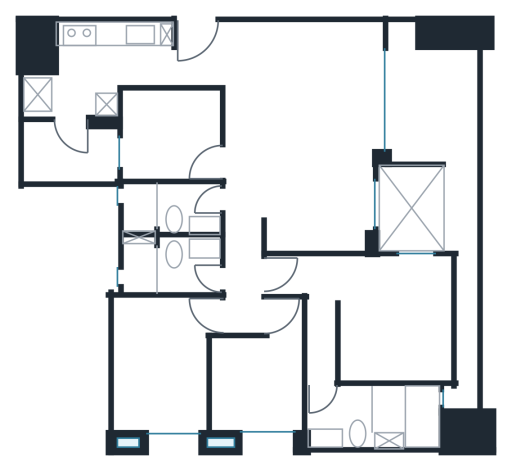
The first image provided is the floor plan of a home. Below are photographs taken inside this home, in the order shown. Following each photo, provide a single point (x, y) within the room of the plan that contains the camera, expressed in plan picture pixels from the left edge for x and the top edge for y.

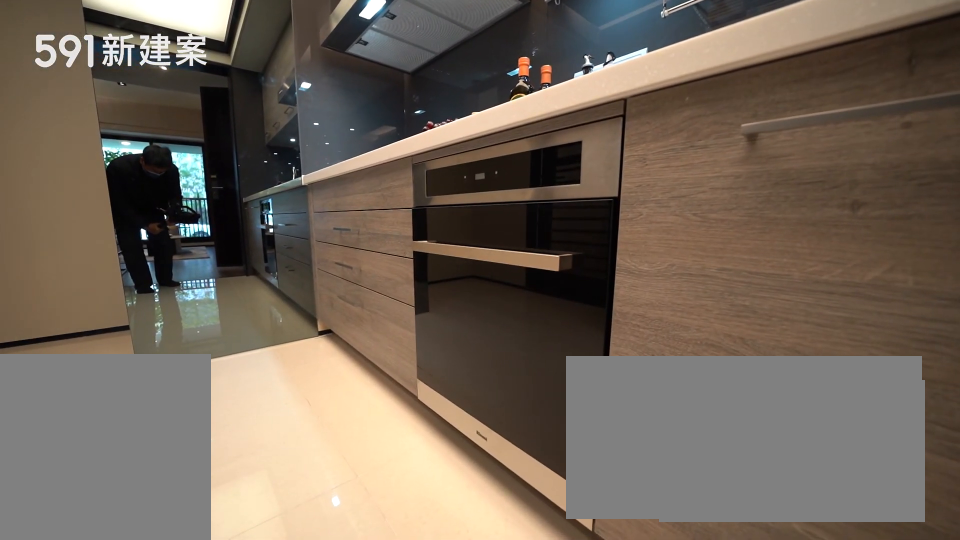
(110, 54)
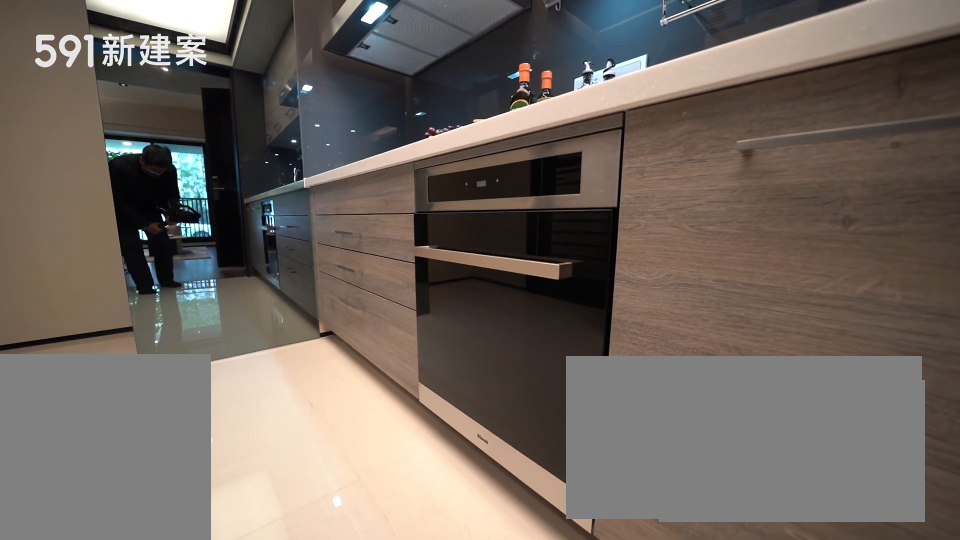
(110, 54)
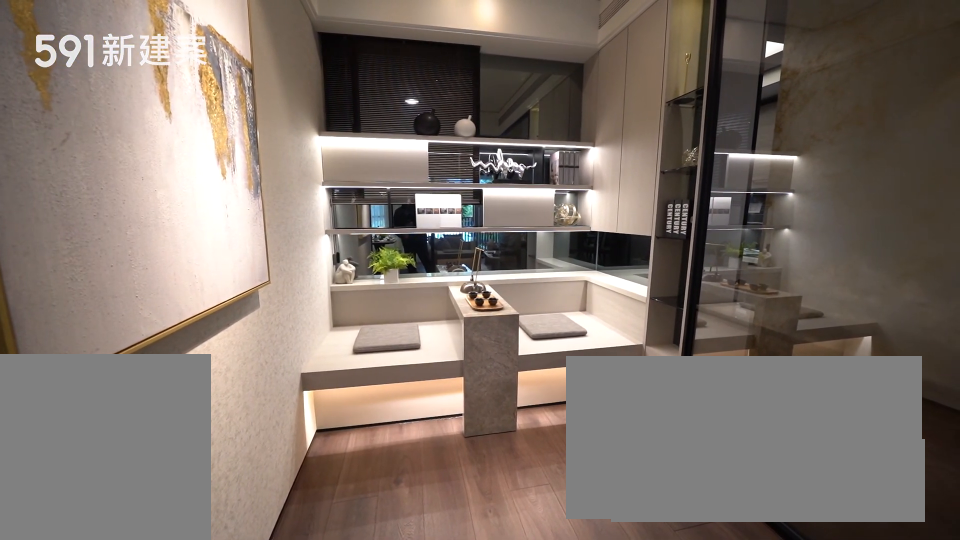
(169, 131)
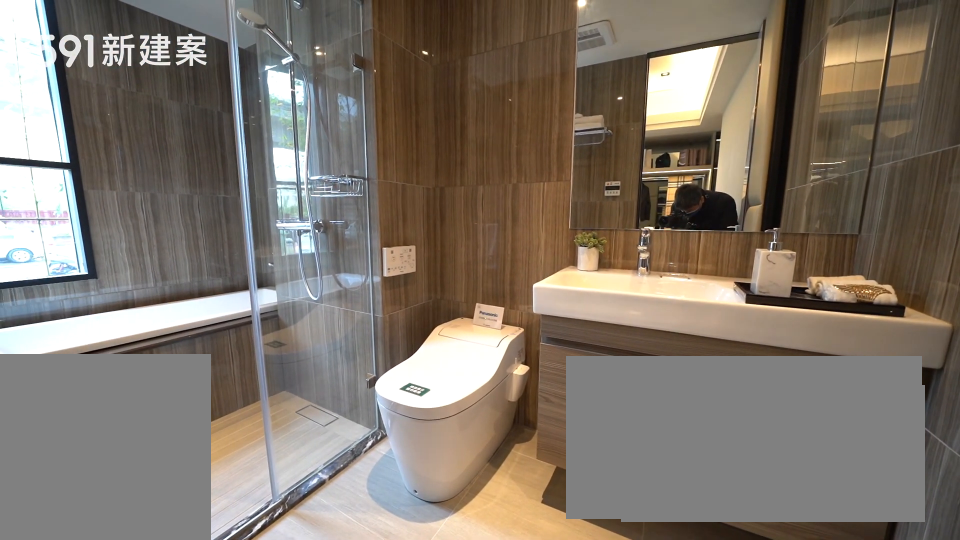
(381, 416)
